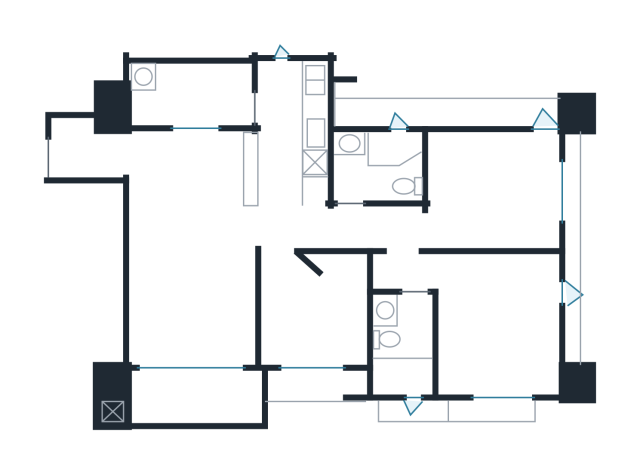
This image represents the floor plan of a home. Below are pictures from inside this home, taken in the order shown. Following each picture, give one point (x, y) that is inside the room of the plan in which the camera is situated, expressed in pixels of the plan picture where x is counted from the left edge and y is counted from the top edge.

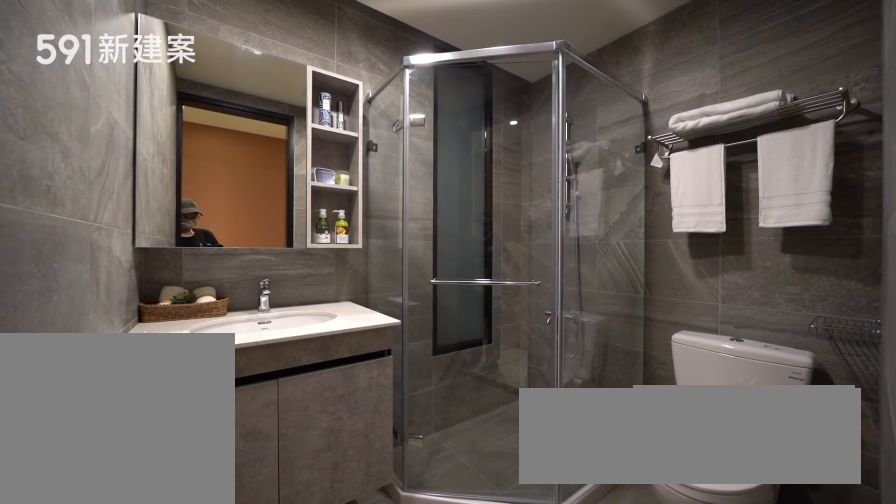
(383, 165)
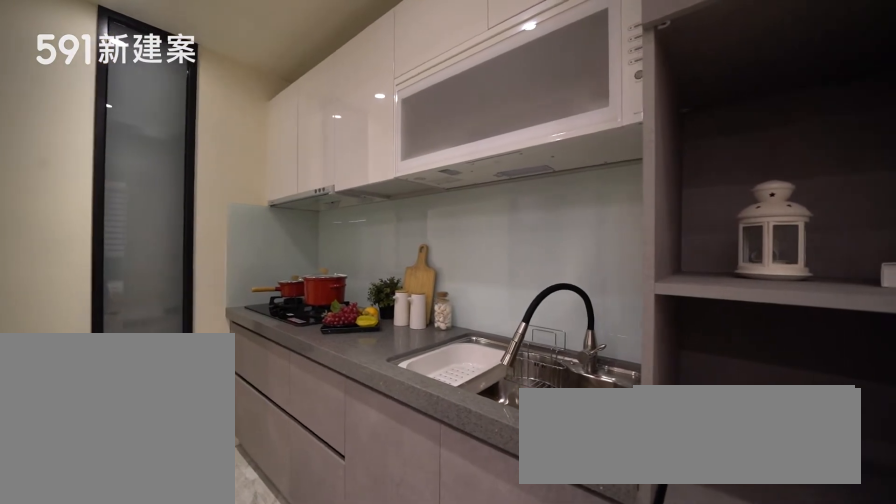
(293, 128)
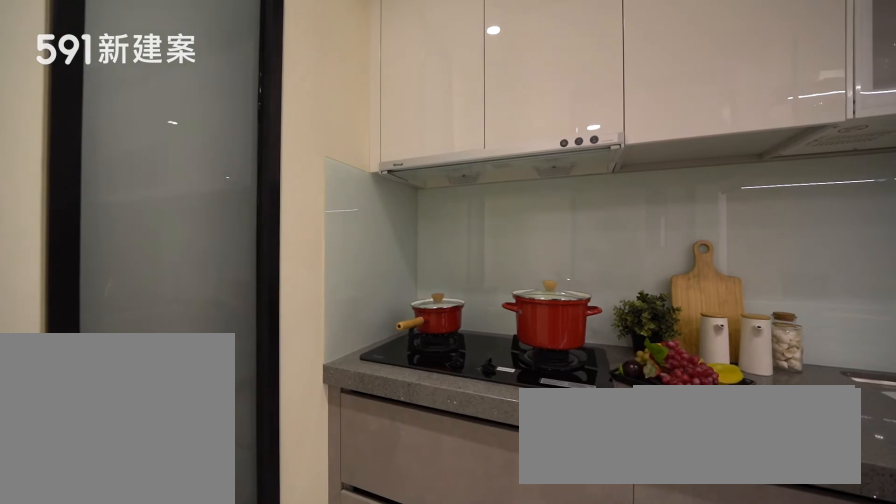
(293, 128)
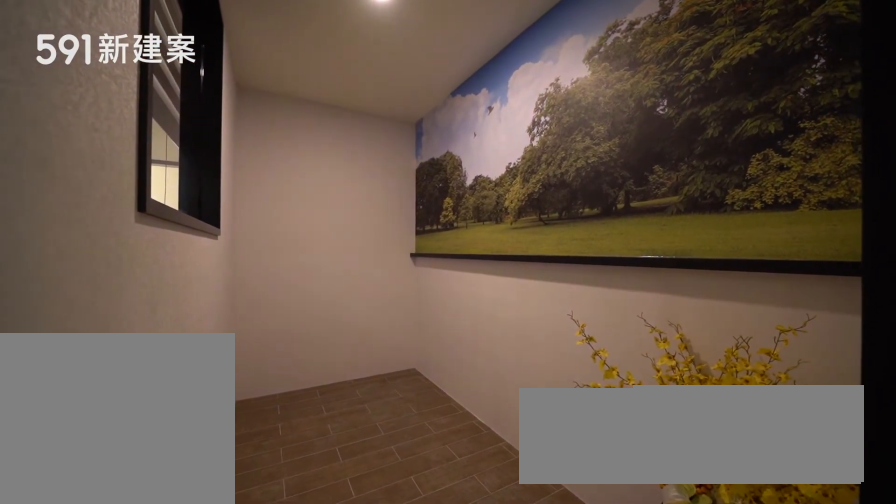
(187, 93)
